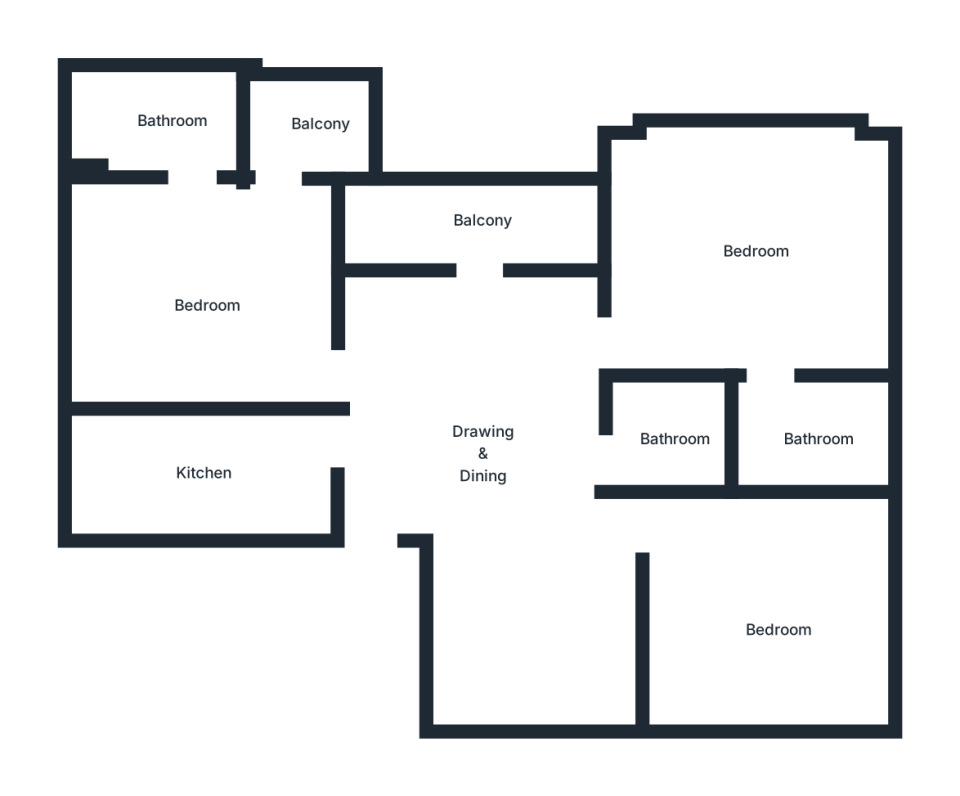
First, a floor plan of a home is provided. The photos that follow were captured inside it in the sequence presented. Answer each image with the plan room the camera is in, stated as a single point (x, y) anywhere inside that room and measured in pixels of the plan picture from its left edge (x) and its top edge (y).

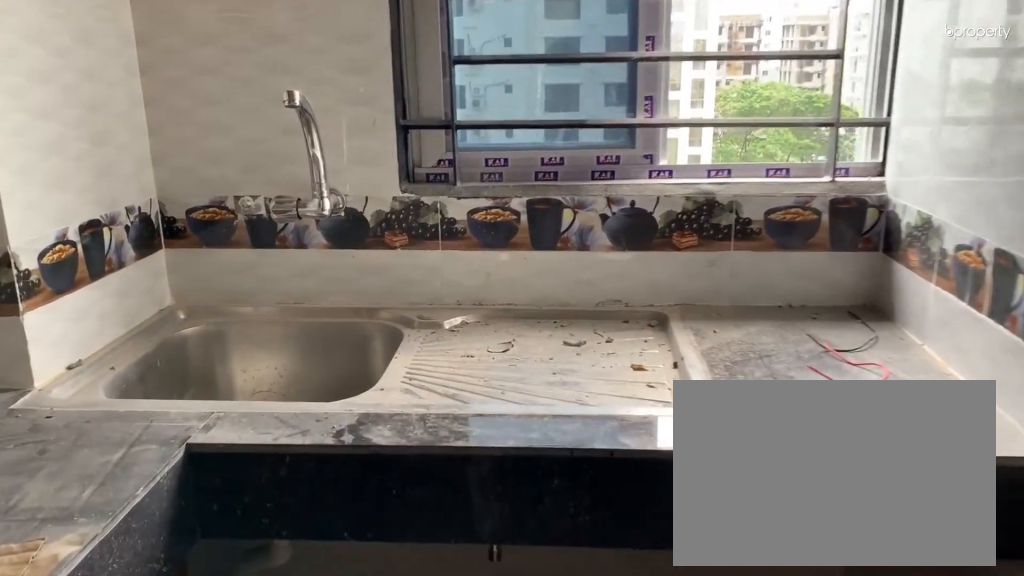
(203, 471)
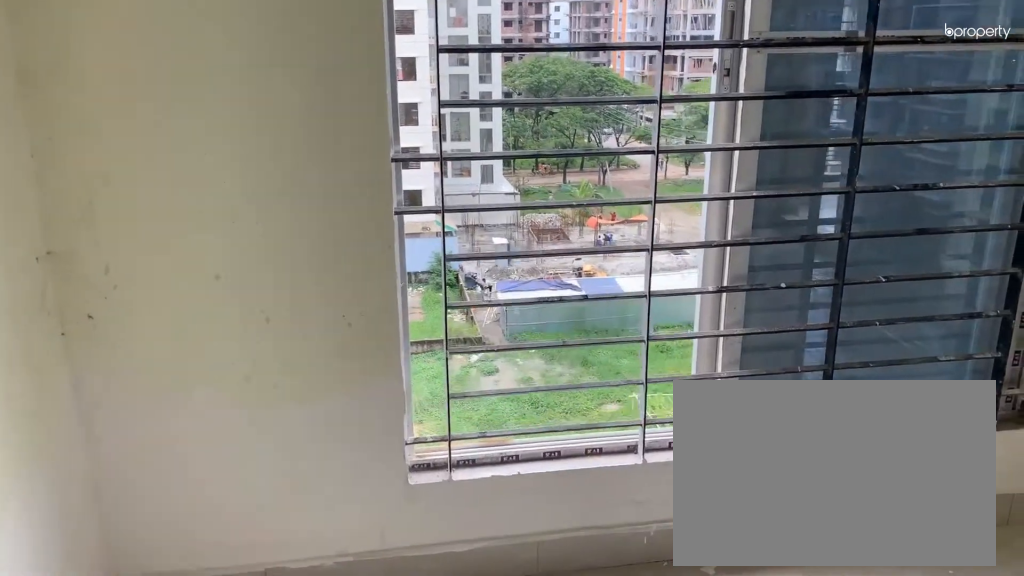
(208, 308)
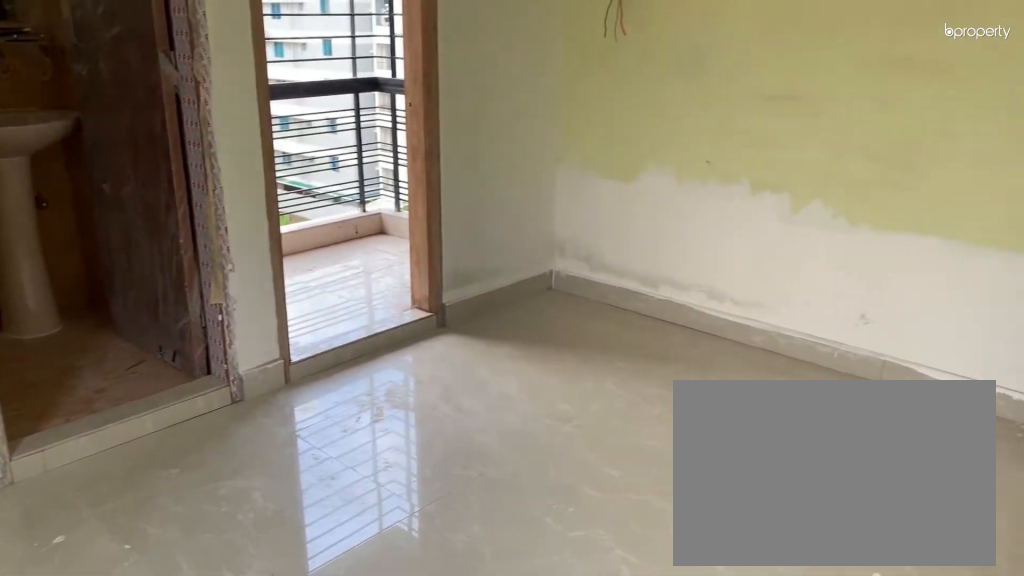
(208, 308)
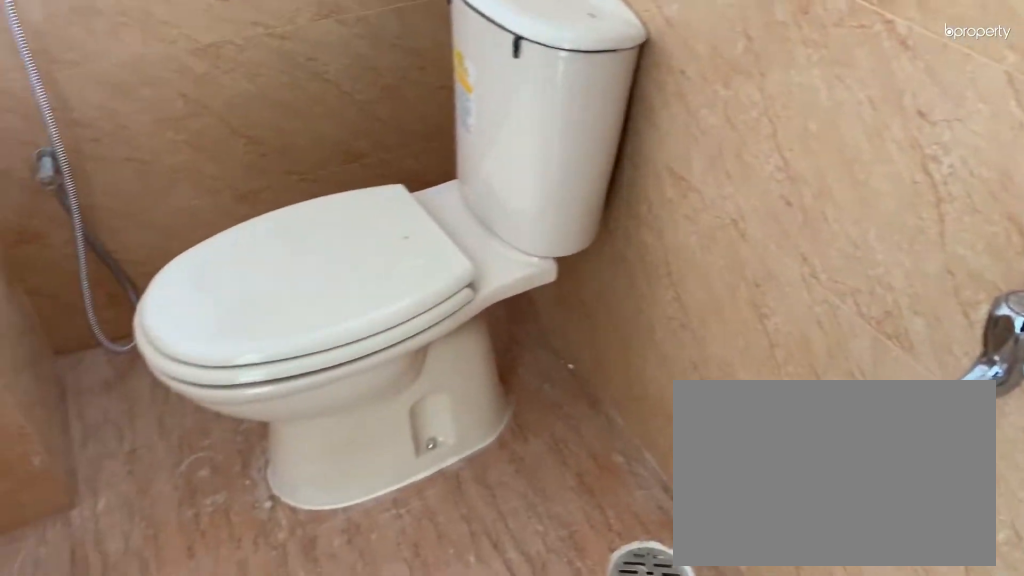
(172, 122)
